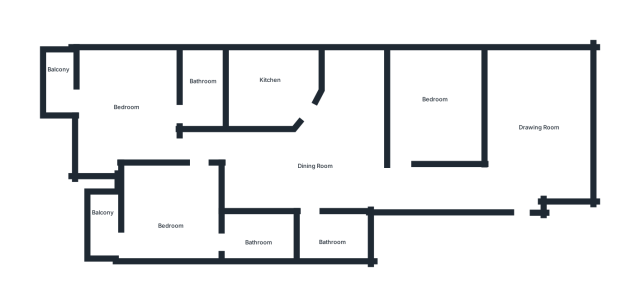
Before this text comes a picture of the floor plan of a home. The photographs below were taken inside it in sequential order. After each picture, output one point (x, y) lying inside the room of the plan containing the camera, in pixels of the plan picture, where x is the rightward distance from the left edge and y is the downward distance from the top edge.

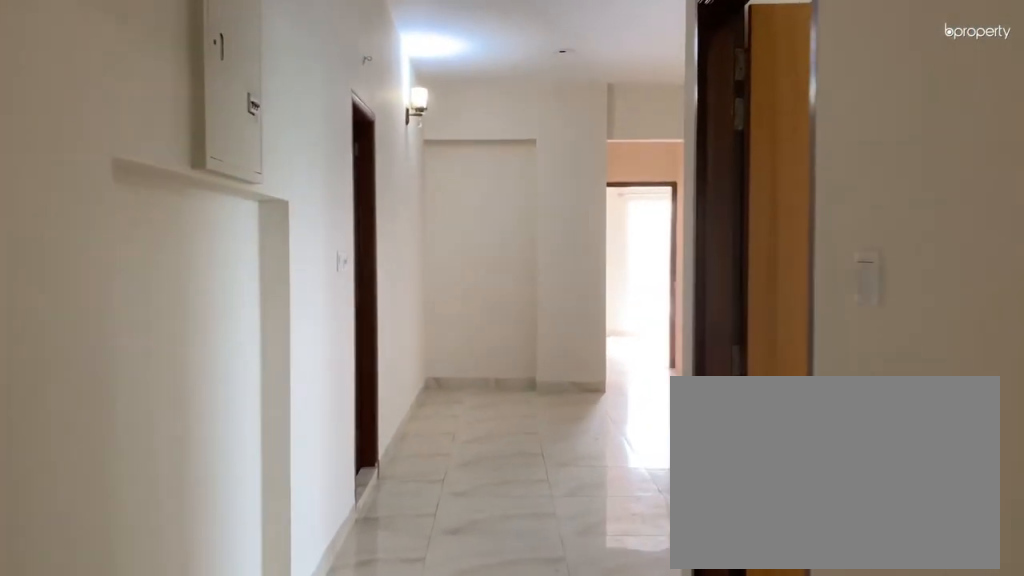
(468, 187)
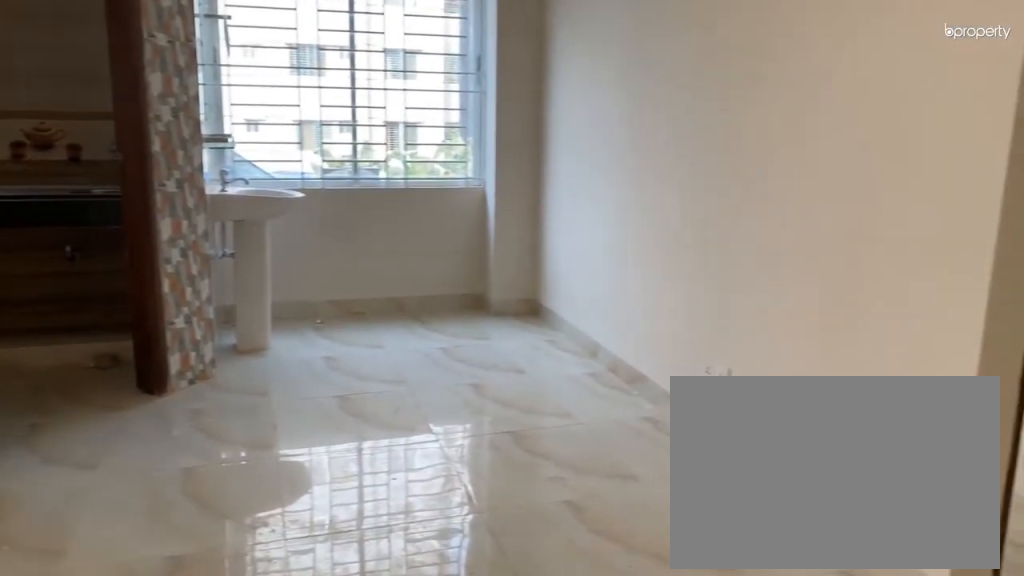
(309, 169)
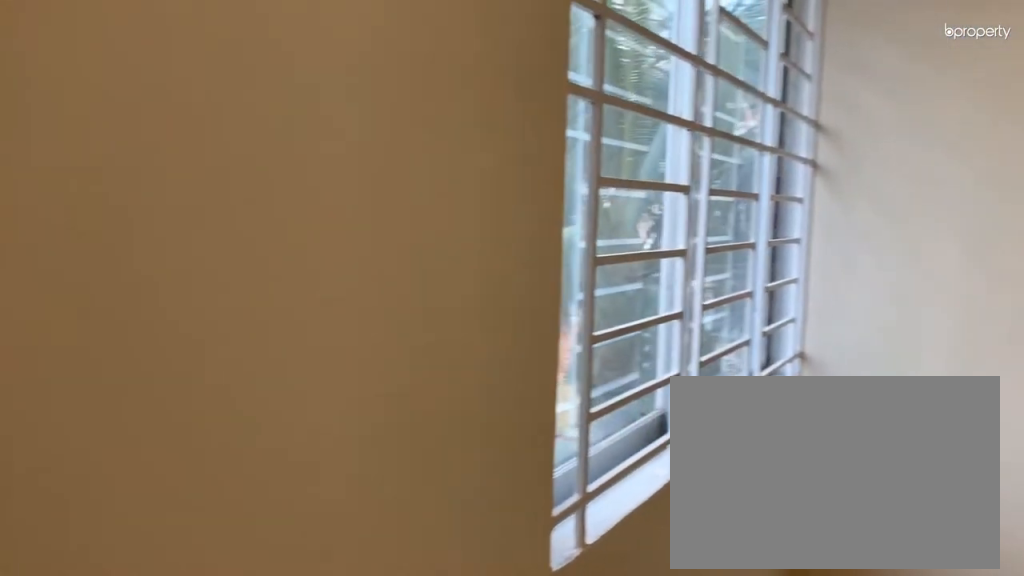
(432, 113)
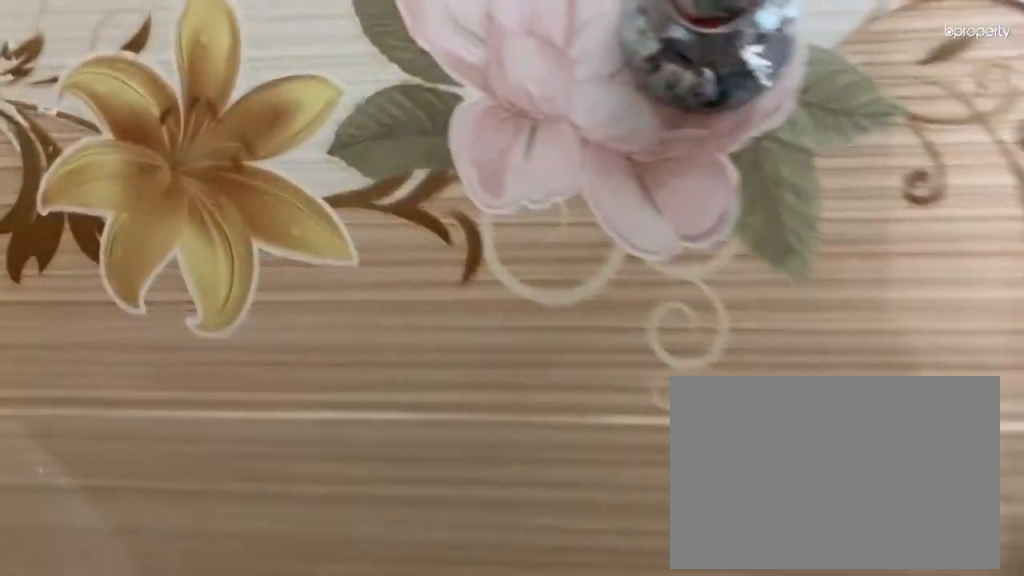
(332, 237)
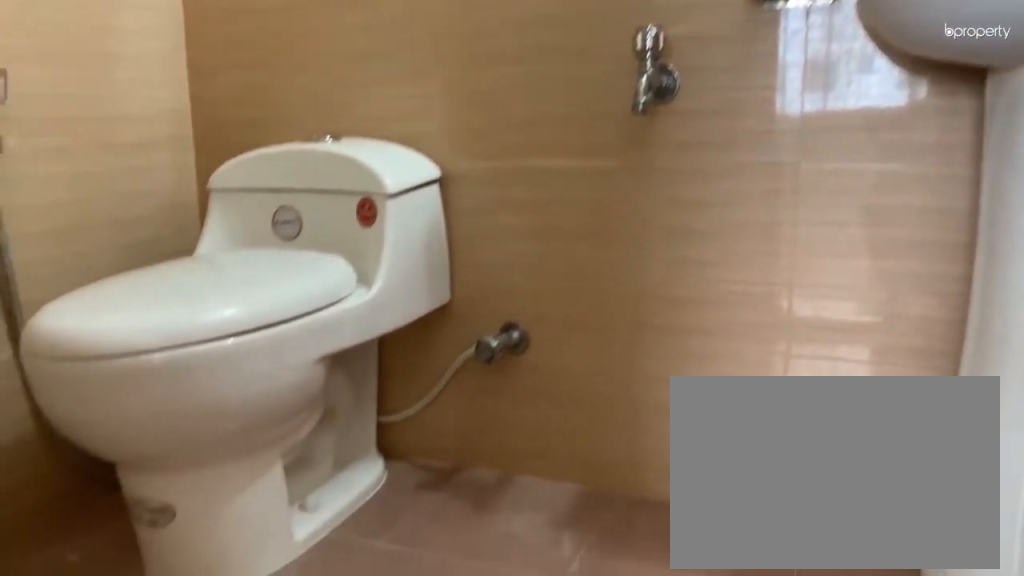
(332, 237)
